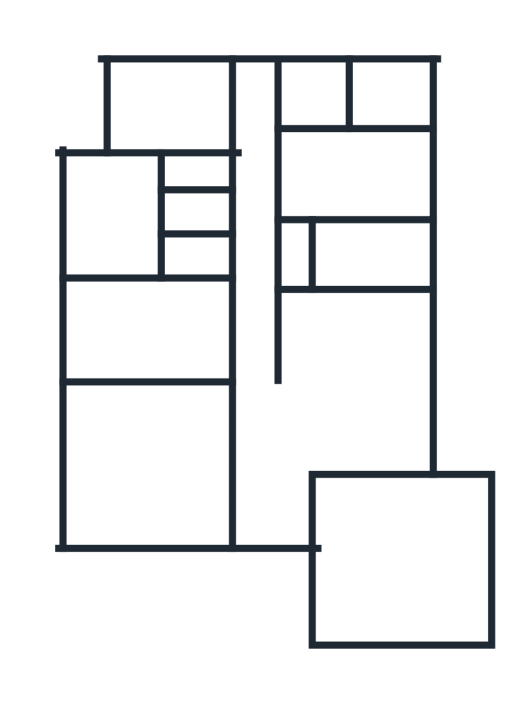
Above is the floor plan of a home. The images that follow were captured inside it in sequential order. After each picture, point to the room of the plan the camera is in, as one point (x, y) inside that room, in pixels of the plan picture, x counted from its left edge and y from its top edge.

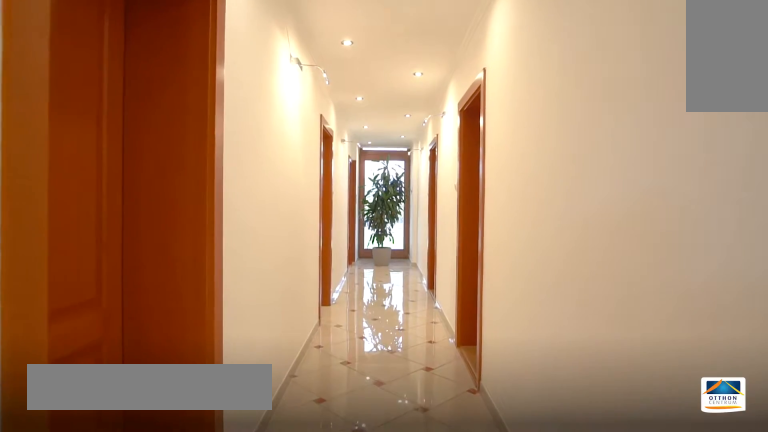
(261, 295)
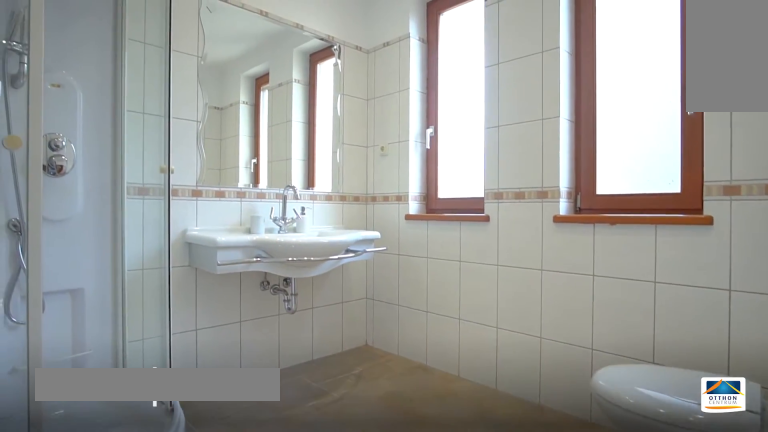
(395, 95)
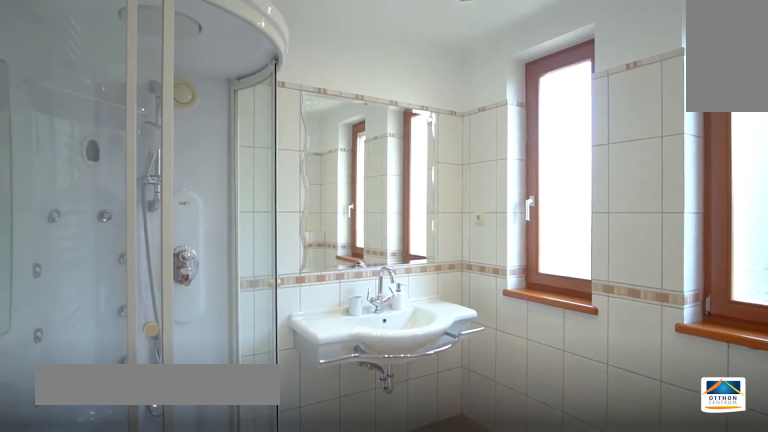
(395, 93)
